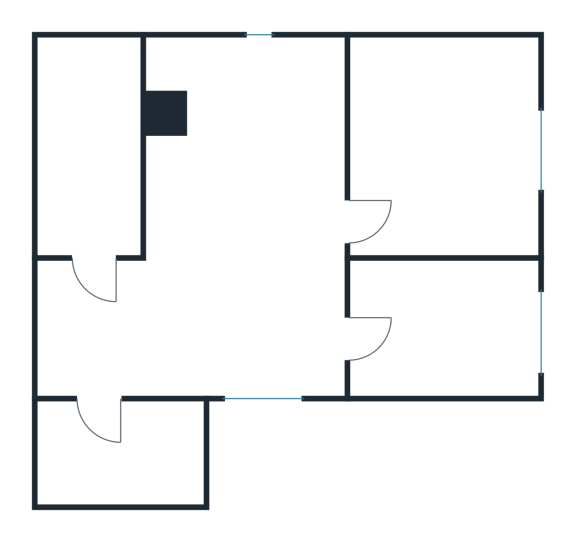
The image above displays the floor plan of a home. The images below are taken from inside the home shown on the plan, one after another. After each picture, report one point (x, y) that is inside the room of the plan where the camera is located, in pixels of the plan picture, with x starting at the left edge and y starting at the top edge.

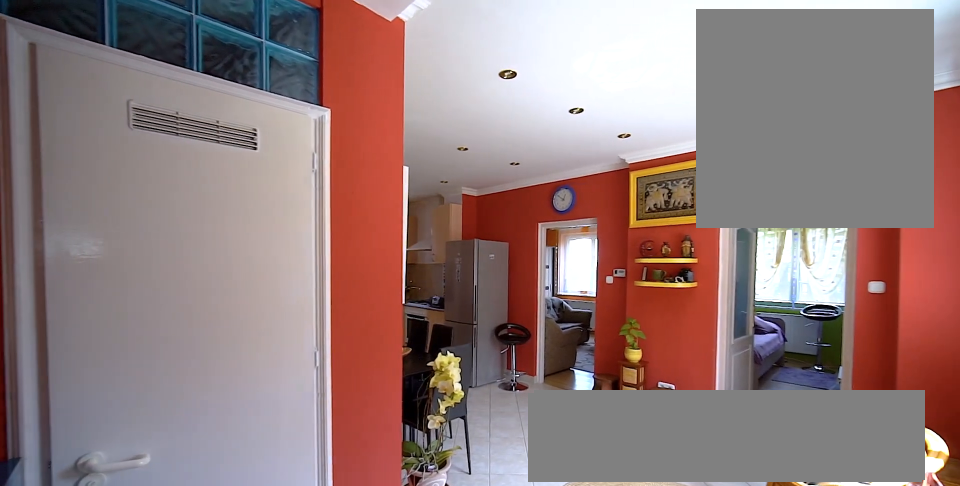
(250, 246)
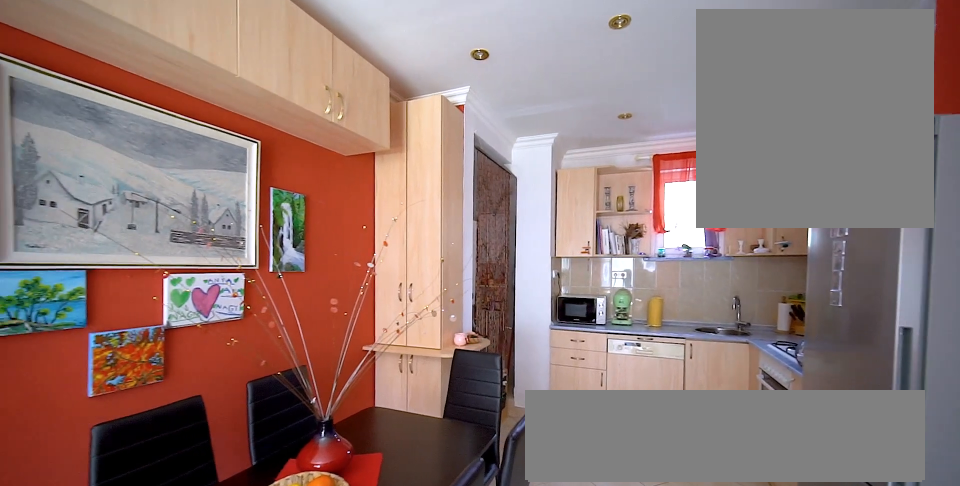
(250, 246)
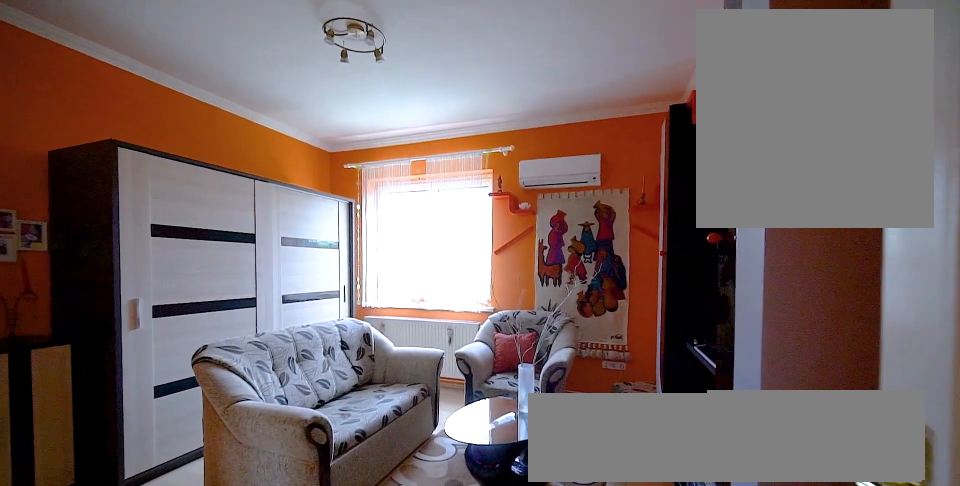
(446, 154)
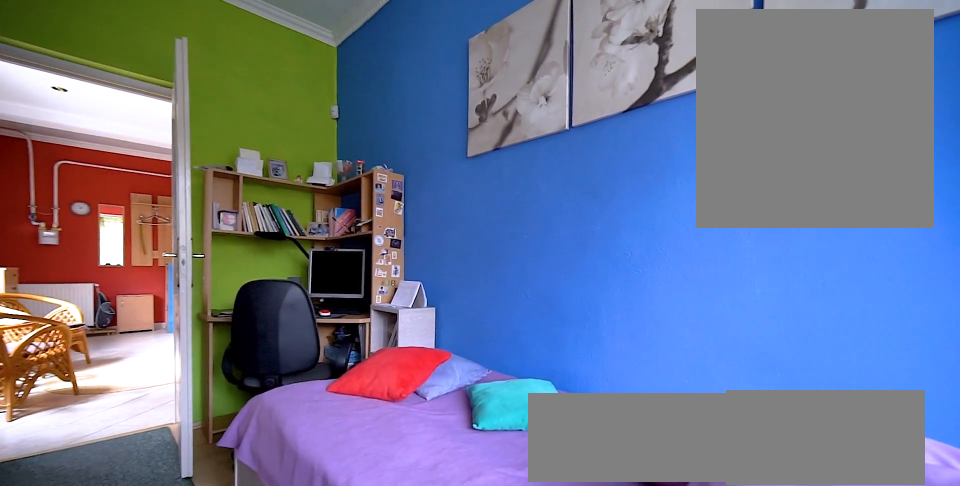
(446, 327)
